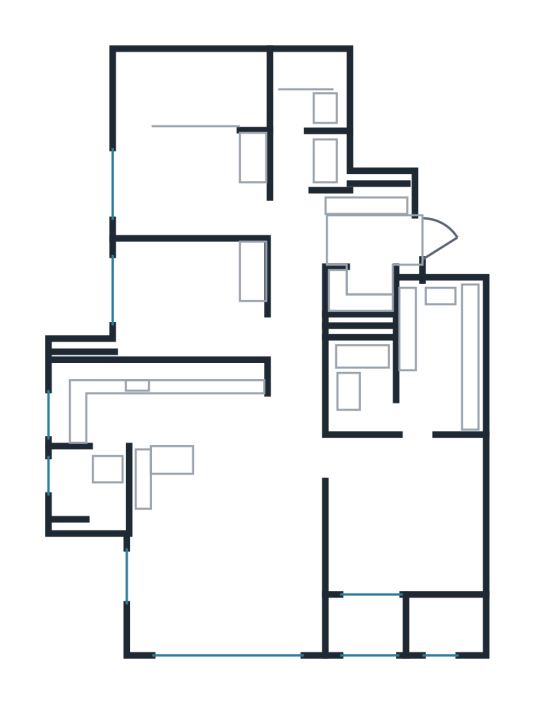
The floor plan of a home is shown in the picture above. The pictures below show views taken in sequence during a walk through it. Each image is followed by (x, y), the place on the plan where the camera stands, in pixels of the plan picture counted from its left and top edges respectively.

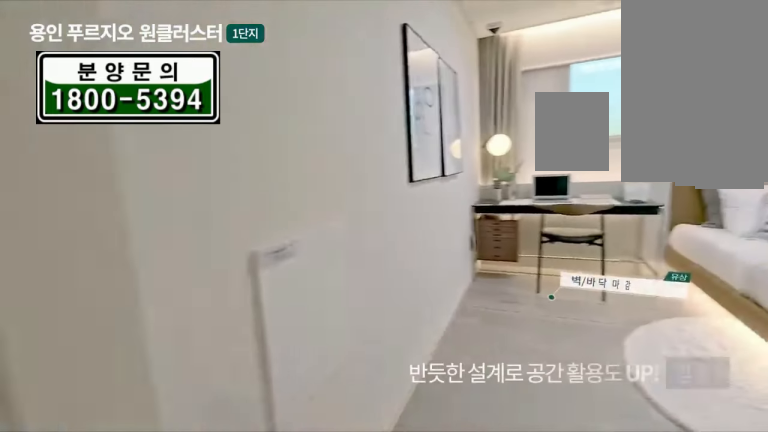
(195, 295)
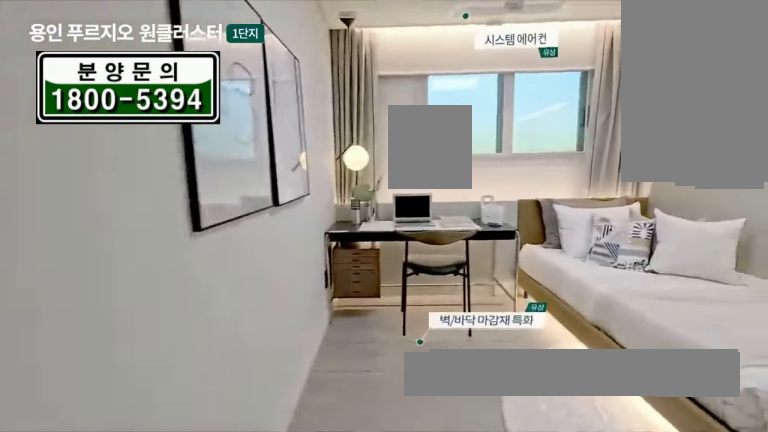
(195, 300)
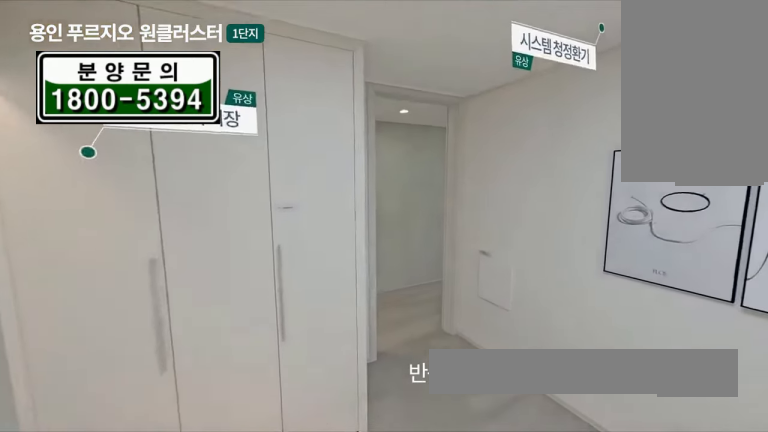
(195, 300)
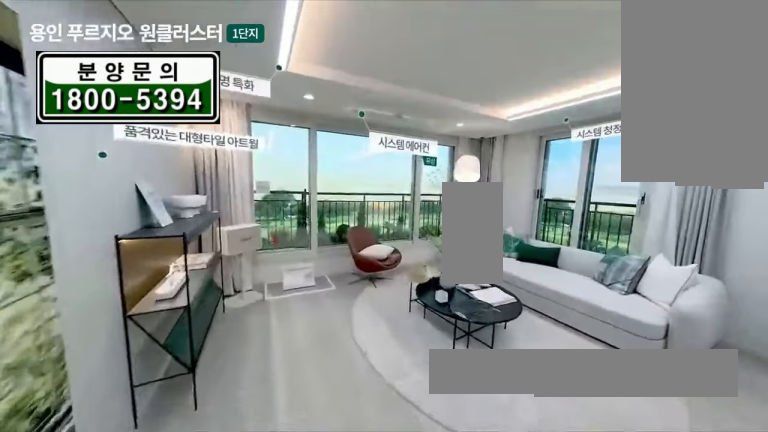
(226, 569)
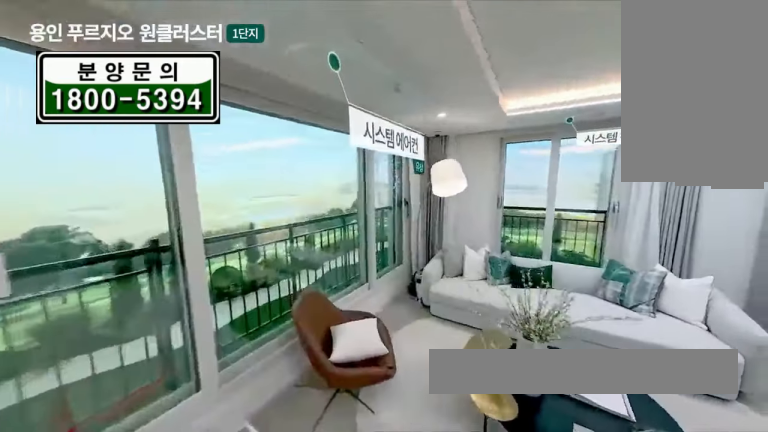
(226, 582)
